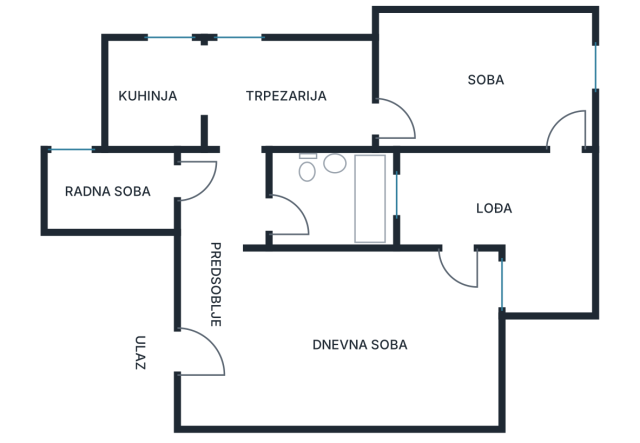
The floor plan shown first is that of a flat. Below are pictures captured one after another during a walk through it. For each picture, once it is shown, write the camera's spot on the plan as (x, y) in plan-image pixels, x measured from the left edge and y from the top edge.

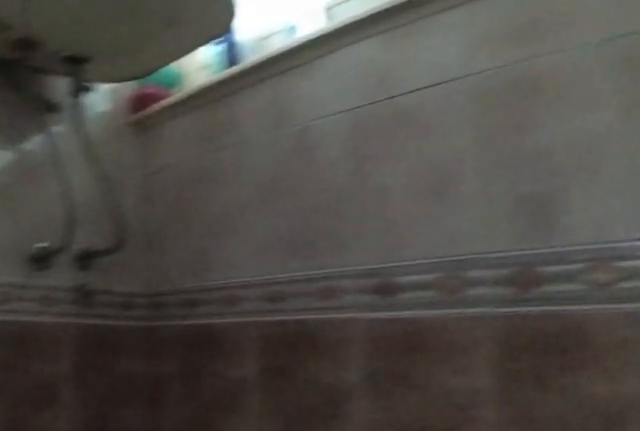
(355, 236)
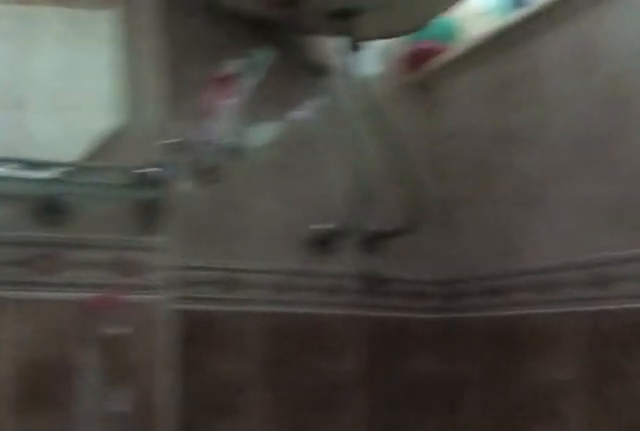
(359, 238)
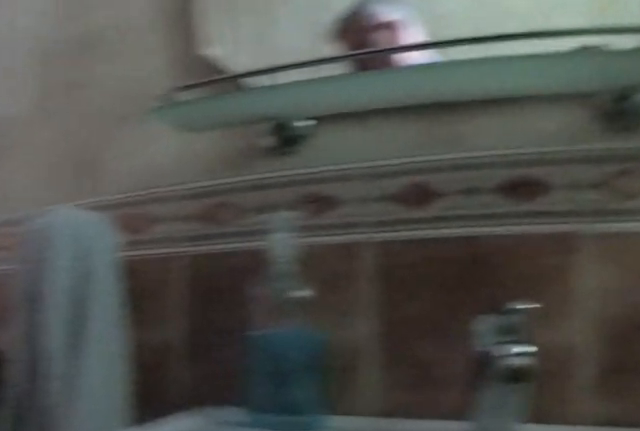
(368, 240)
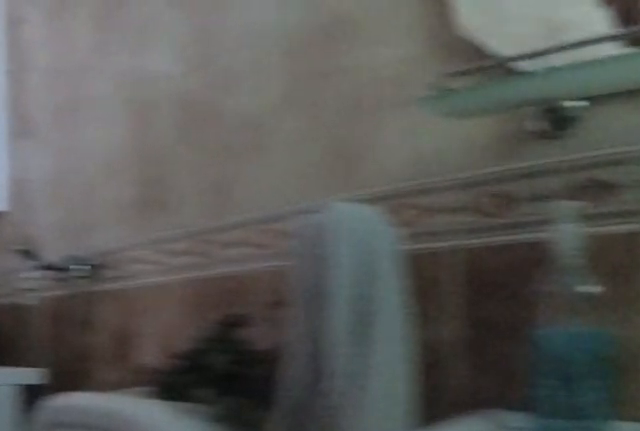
(373, 238)
